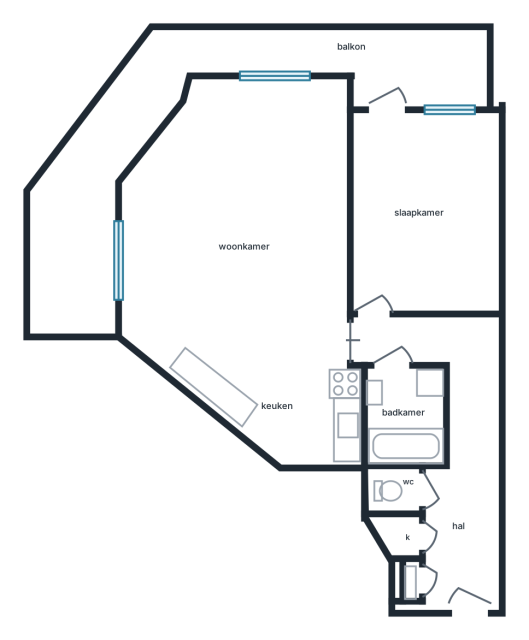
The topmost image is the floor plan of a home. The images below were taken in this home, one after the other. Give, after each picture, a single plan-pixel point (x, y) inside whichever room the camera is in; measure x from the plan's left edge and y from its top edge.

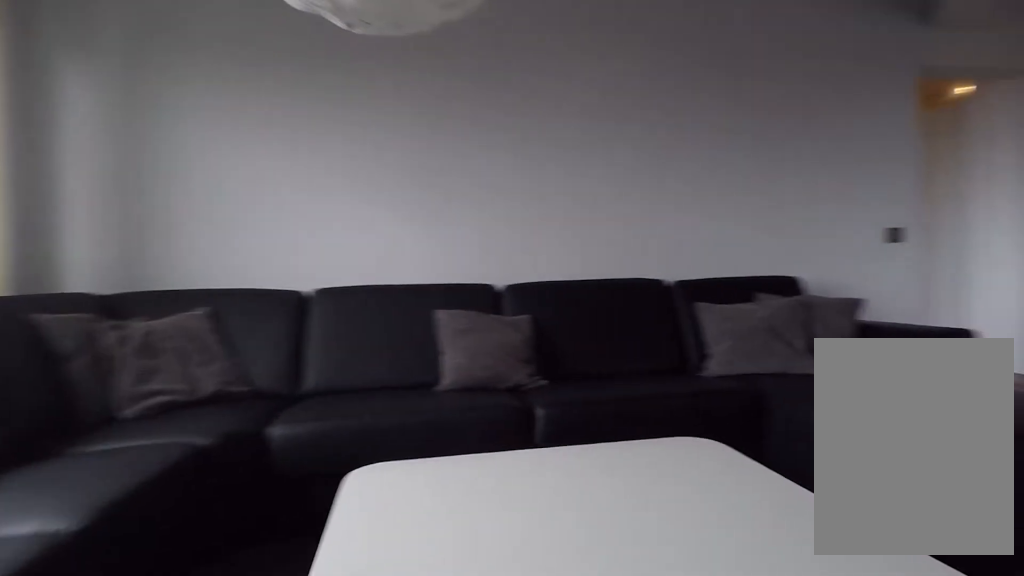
(237, 269)
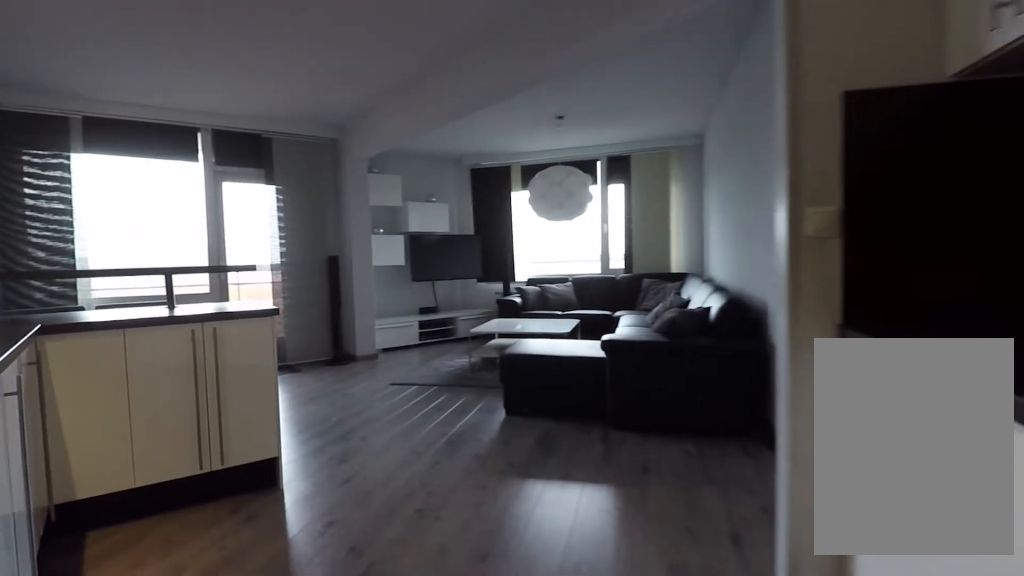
(237, 269)
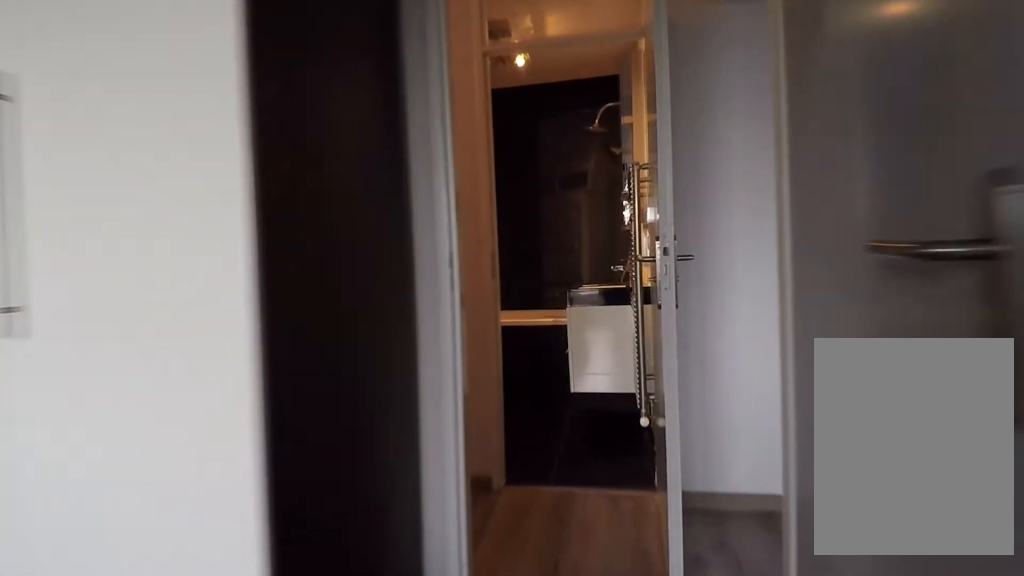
(429, 216)
